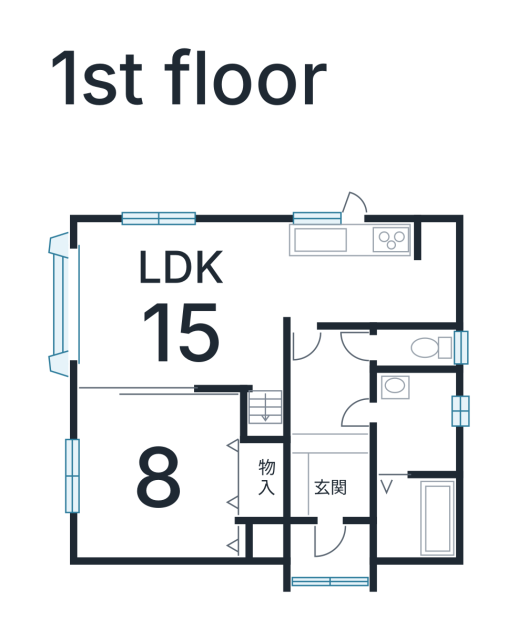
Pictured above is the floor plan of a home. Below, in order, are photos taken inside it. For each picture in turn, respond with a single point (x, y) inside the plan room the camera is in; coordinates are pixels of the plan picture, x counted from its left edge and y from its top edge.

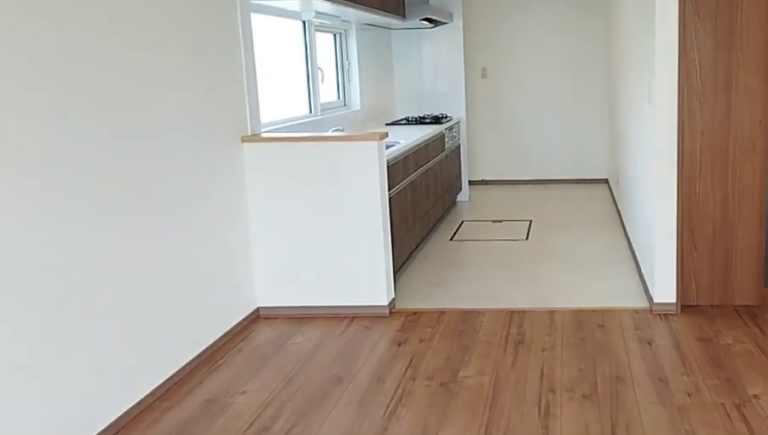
(182, 303)
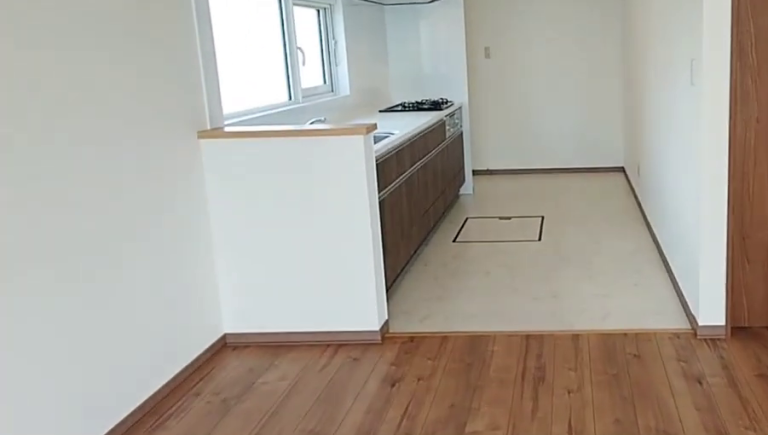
(182, 303)
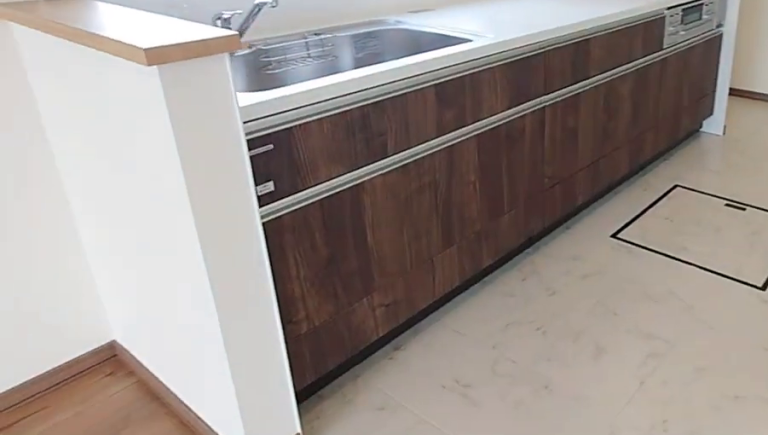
(356, 279)
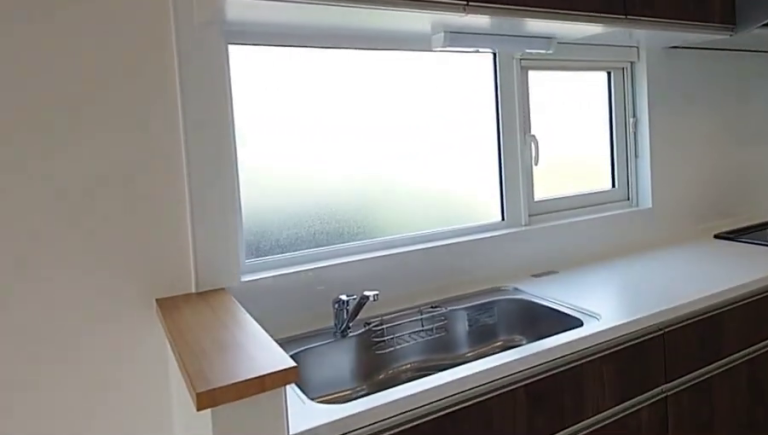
(356, 279)
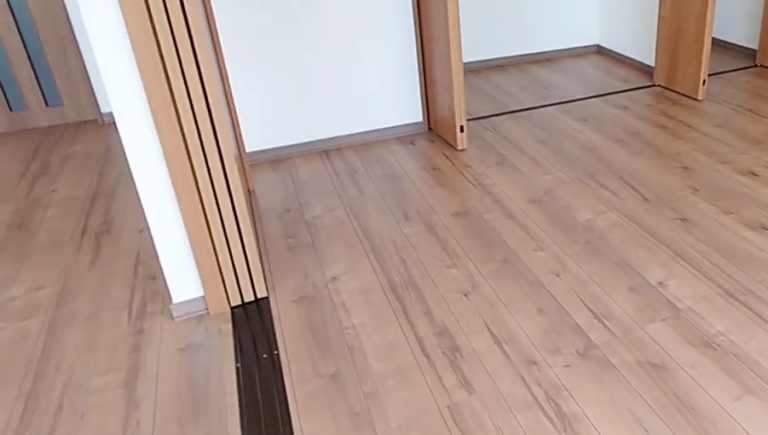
(157, 475)
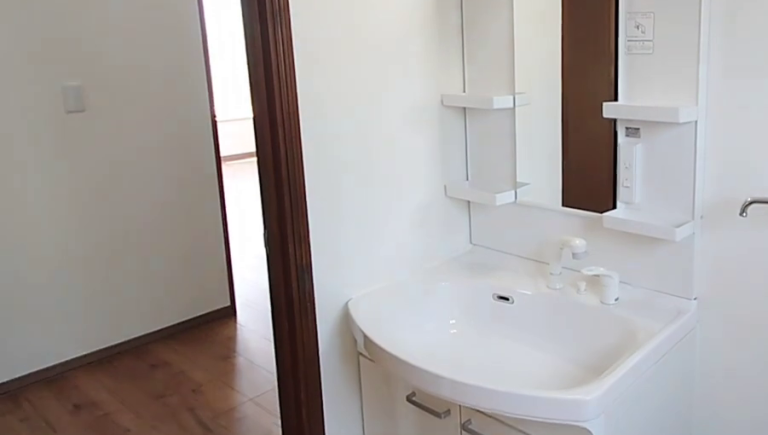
(414, 415)
